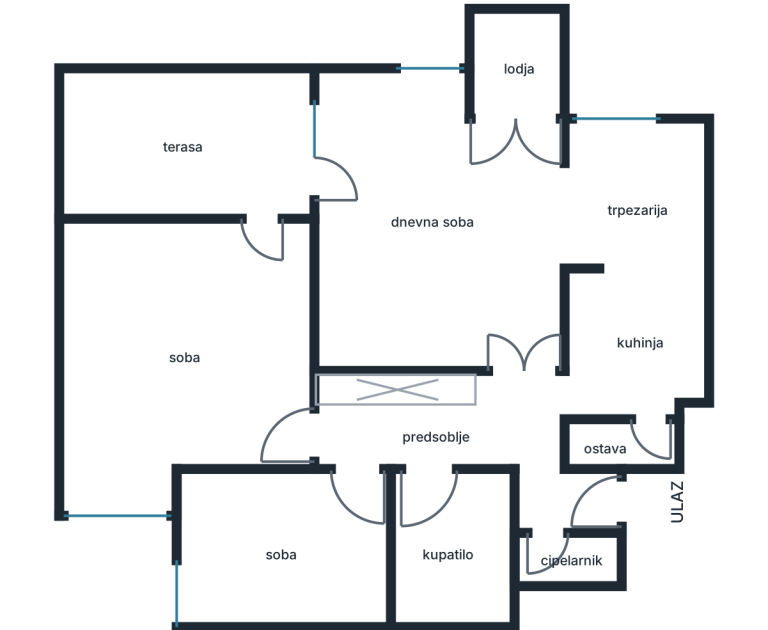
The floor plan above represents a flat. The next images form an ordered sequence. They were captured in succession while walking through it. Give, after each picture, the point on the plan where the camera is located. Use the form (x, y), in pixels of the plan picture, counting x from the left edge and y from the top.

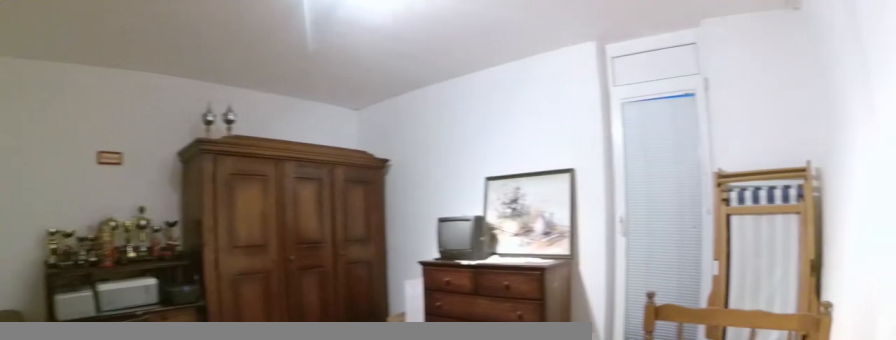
(303, 419)
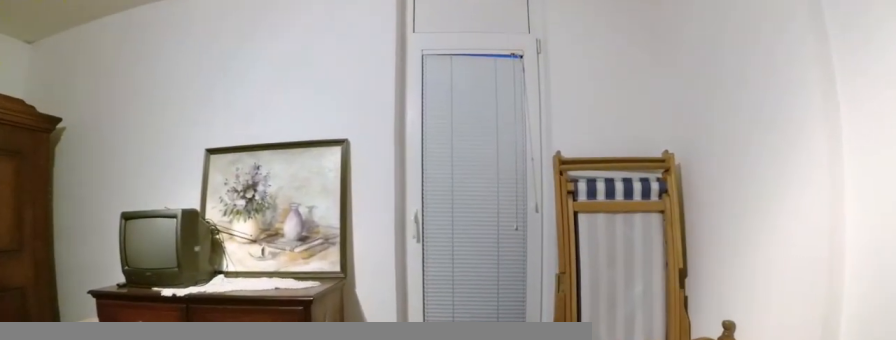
(279, 342)
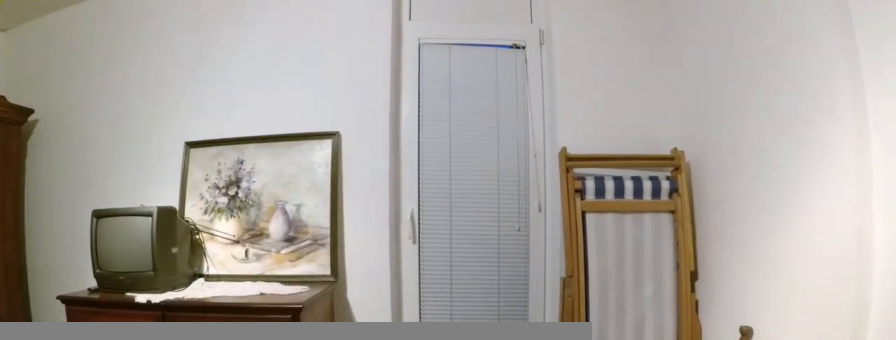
(278, 332)
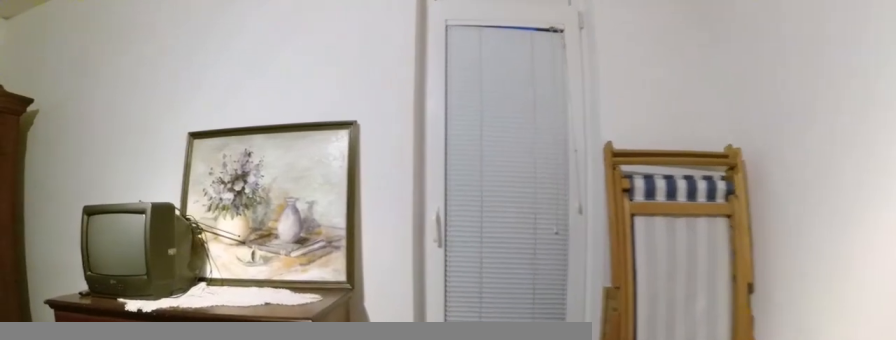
(275, 323)
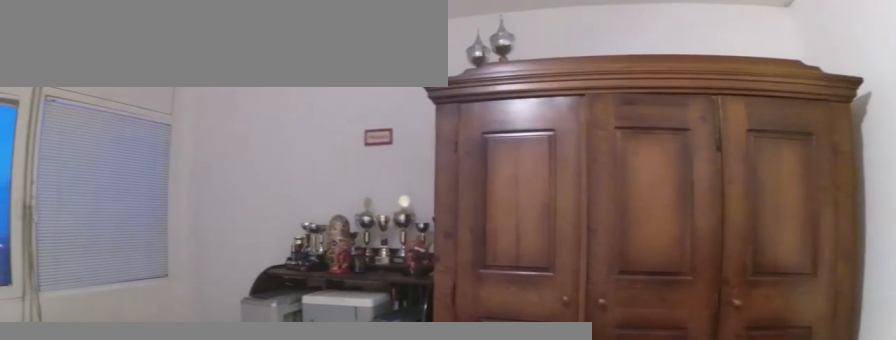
(292, 273)
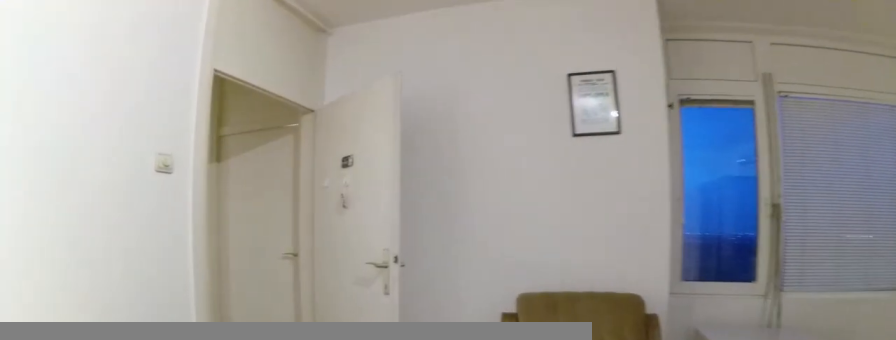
(273, 271)
